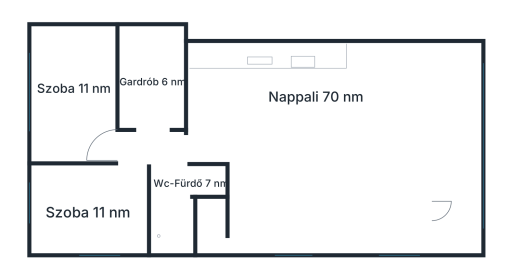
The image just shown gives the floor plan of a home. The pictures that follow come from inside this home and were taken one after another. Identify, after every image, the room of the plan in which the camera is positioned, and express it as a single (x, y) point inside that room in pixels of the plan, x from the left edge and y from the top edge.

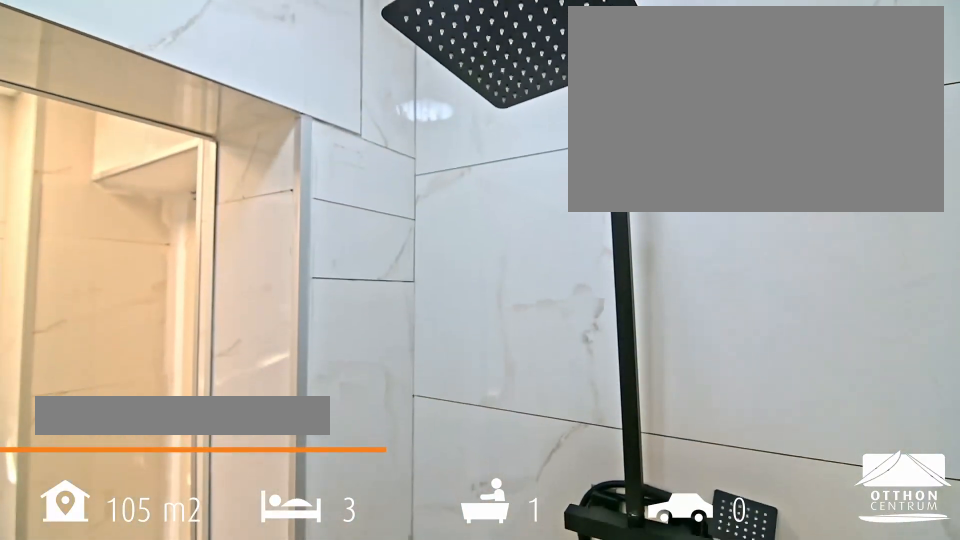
(170, 202)
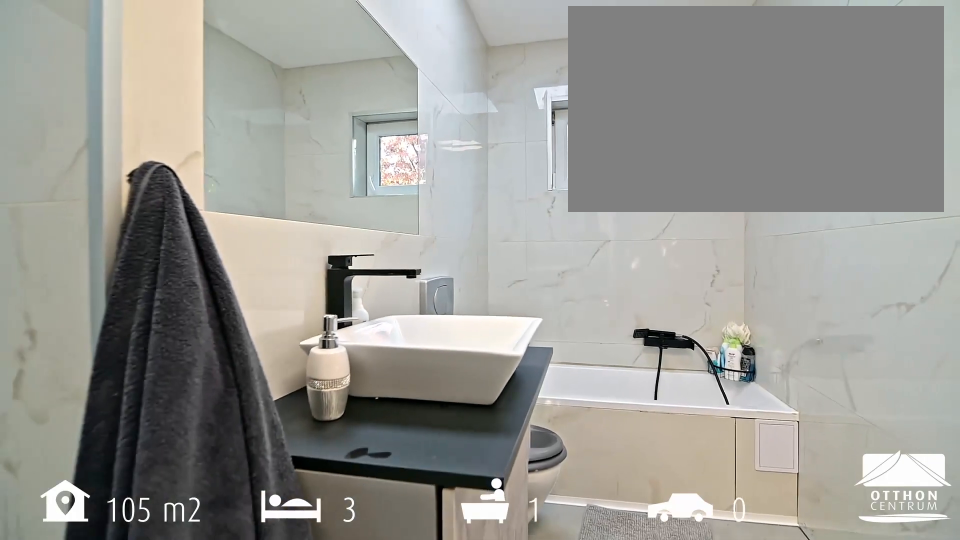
(170, 202)
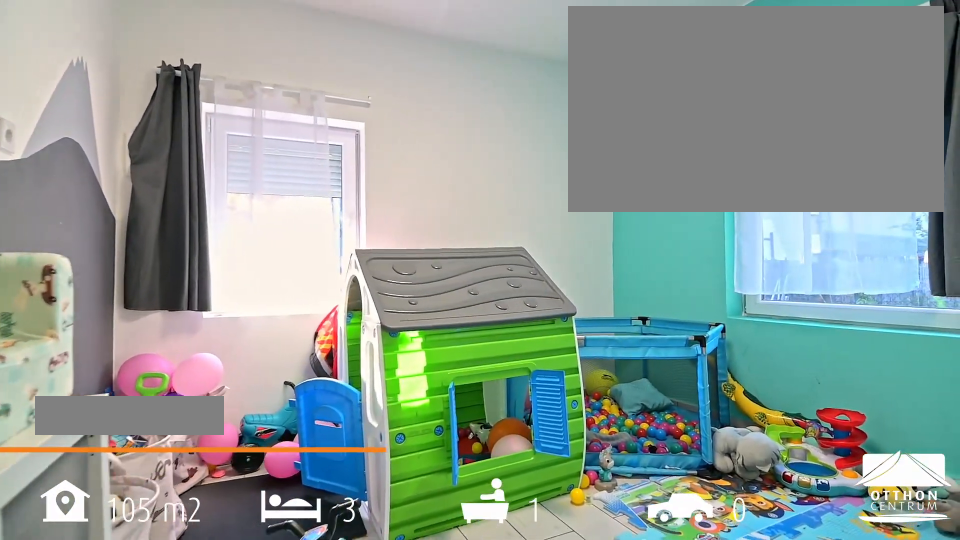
(88, 213)
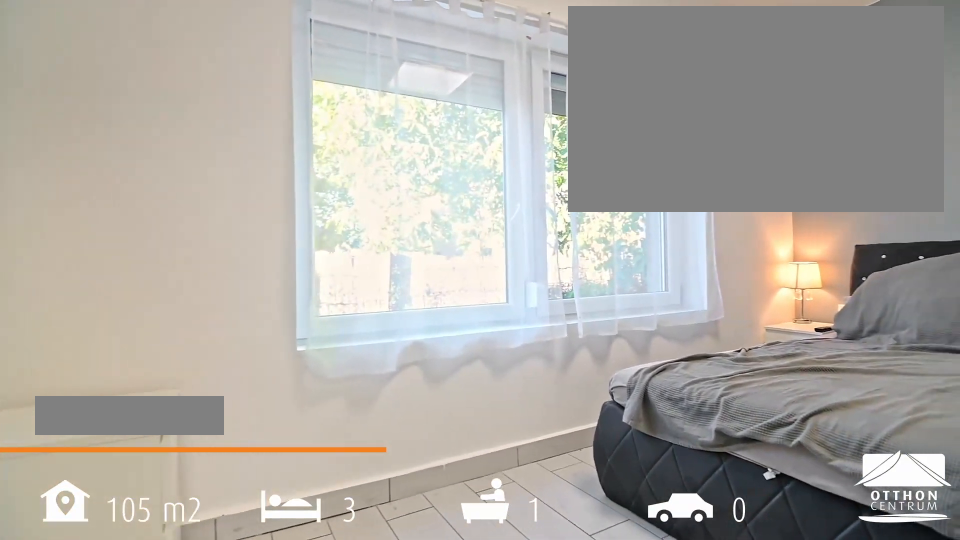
(75, 97)
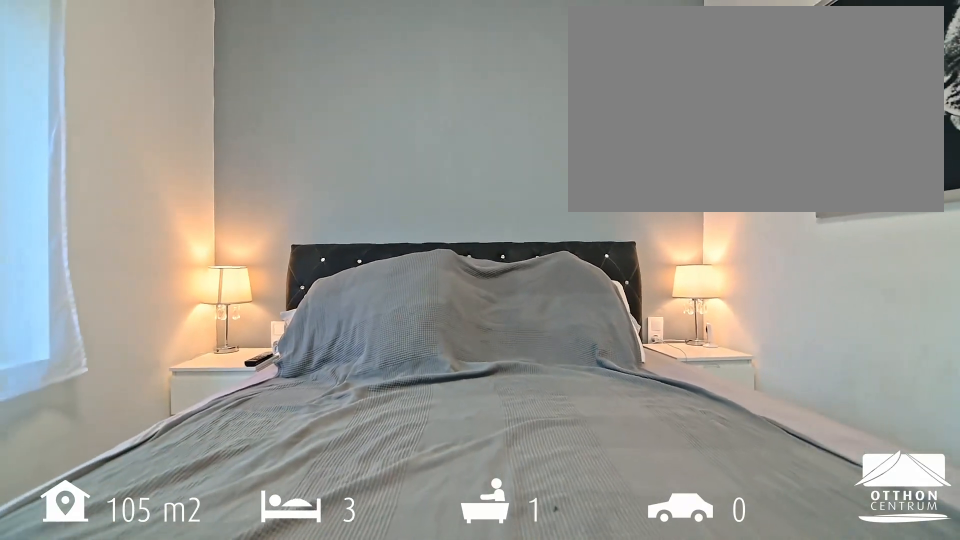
(75, 97)
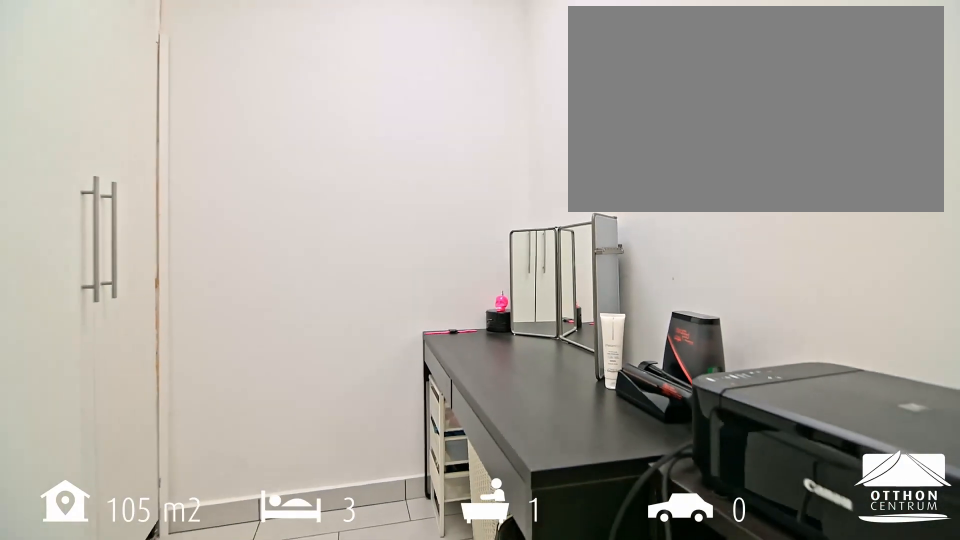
(150, 82)
